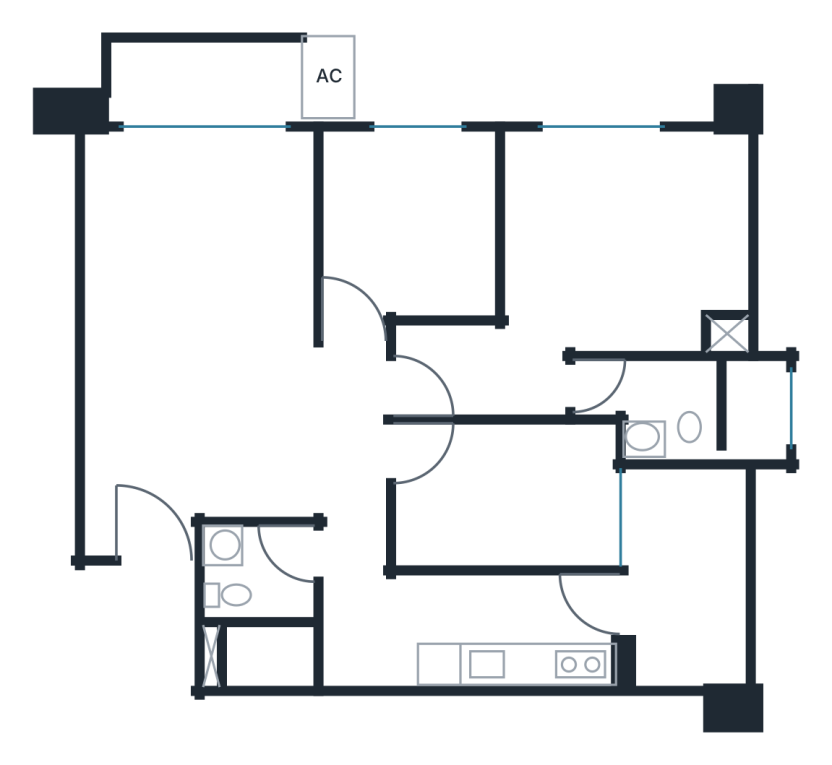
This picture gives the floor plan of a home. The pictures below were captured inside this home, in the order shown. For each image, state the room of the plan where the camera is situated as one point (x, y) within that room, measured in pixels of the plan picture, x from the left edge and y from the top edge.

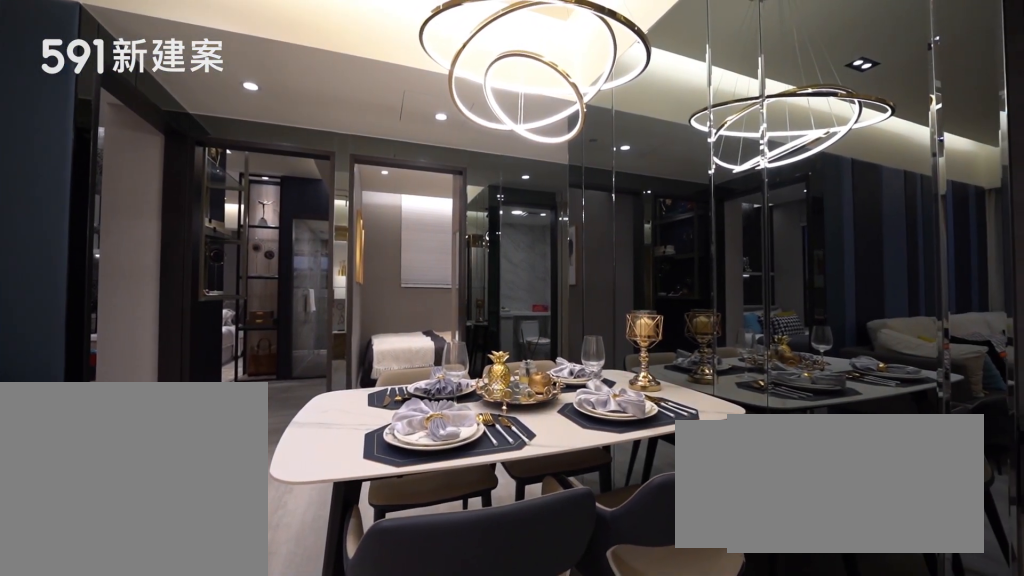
(266, 455)
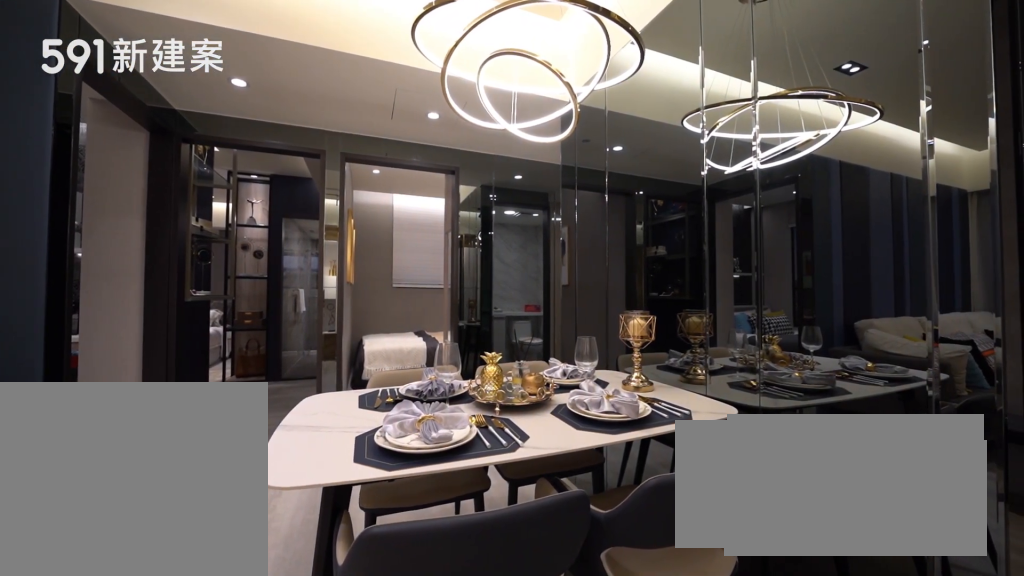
(266, 455)
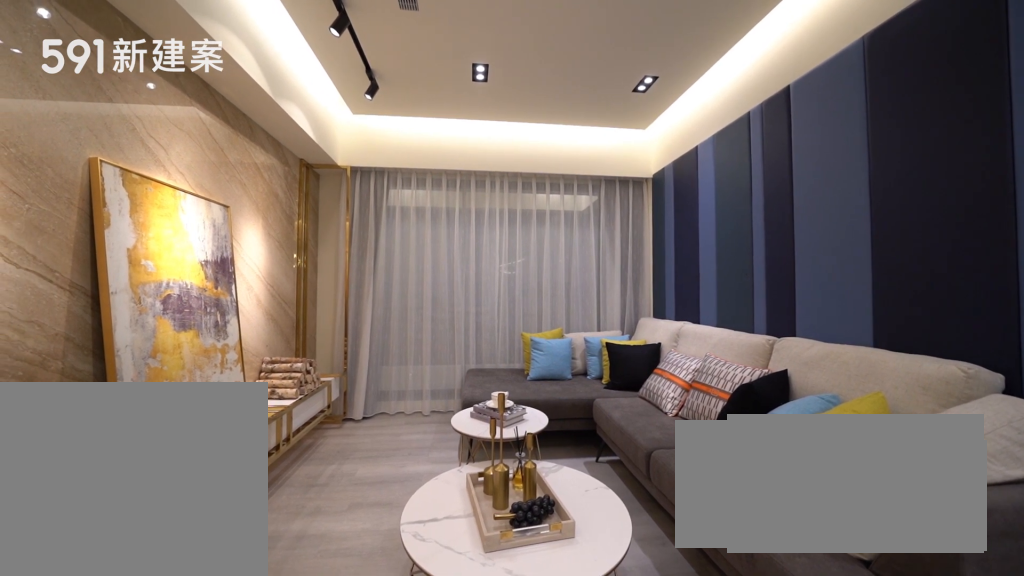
(200, 235)
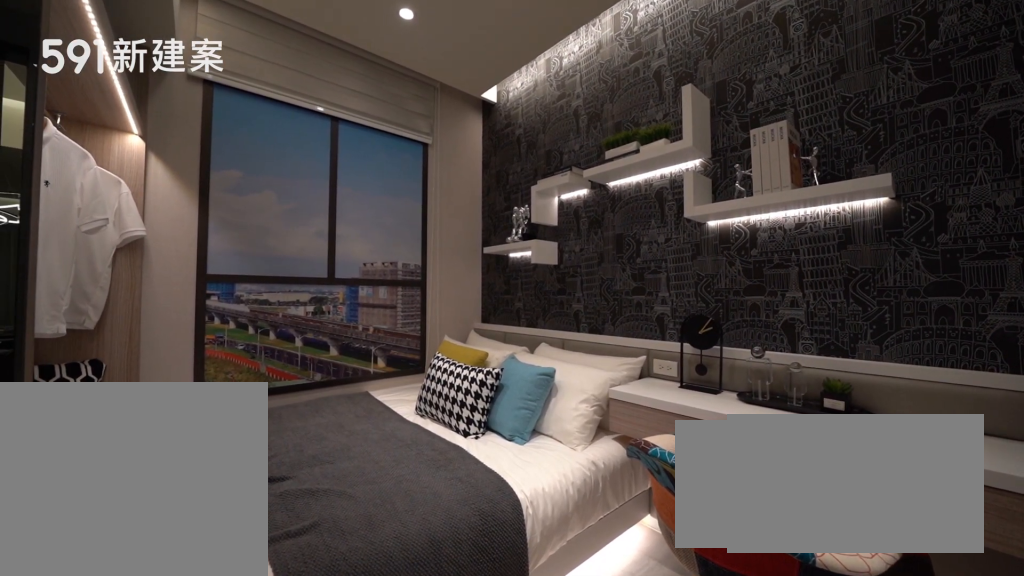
(410, 223)
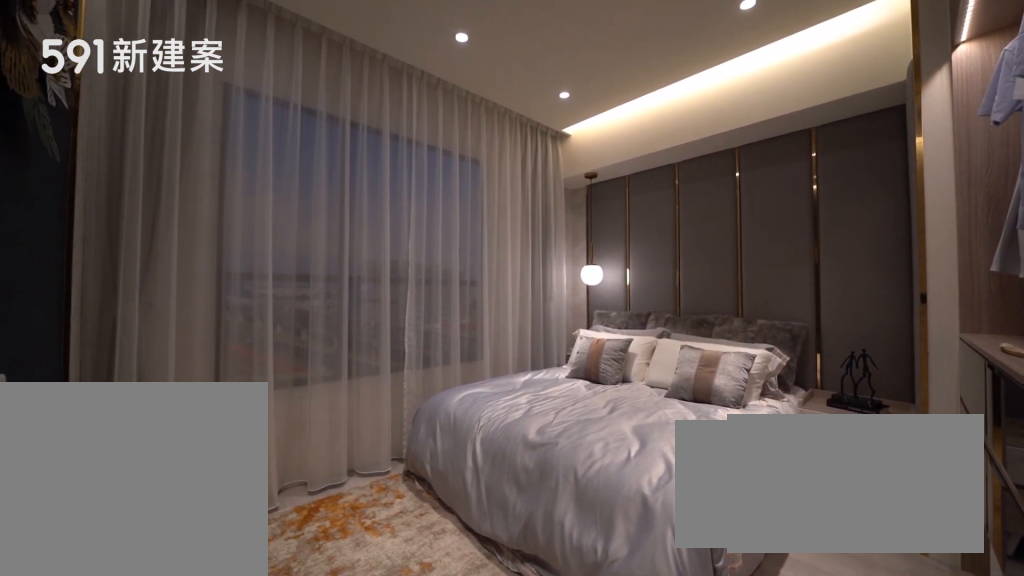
(590, 266)
